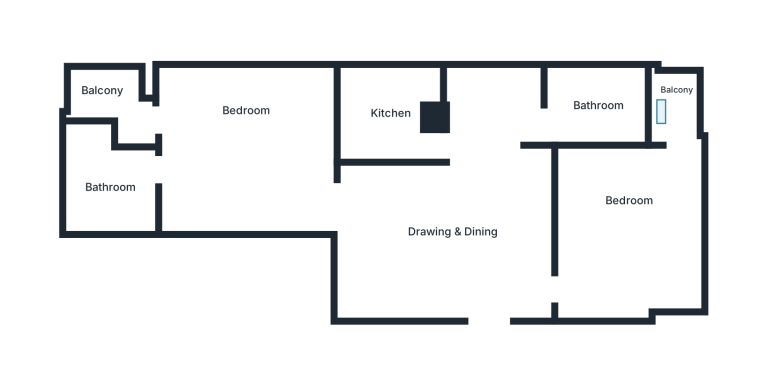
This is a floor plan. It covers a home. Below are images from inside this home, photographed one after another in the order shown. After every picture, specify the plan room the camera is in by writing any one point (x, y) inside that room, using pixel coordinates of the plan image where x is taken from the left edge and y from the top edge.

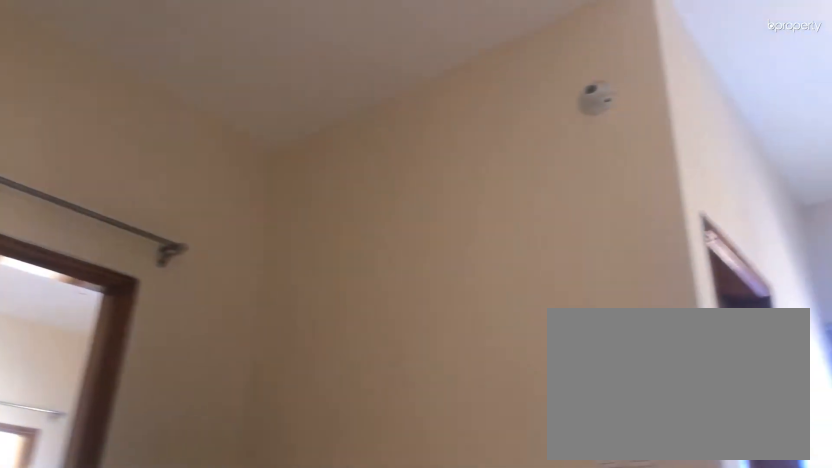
(450, 234)
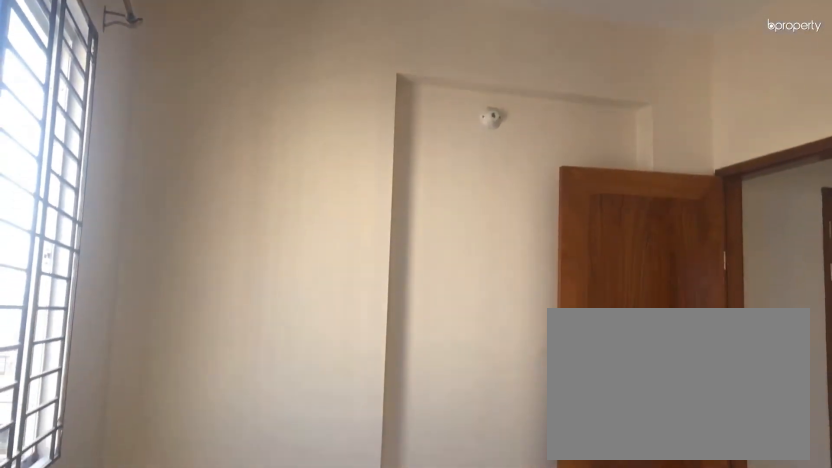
(631, 234)
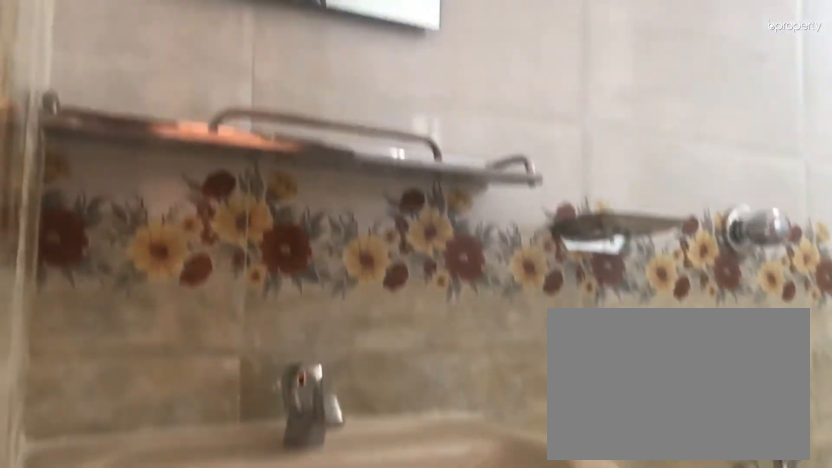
(602, 101)
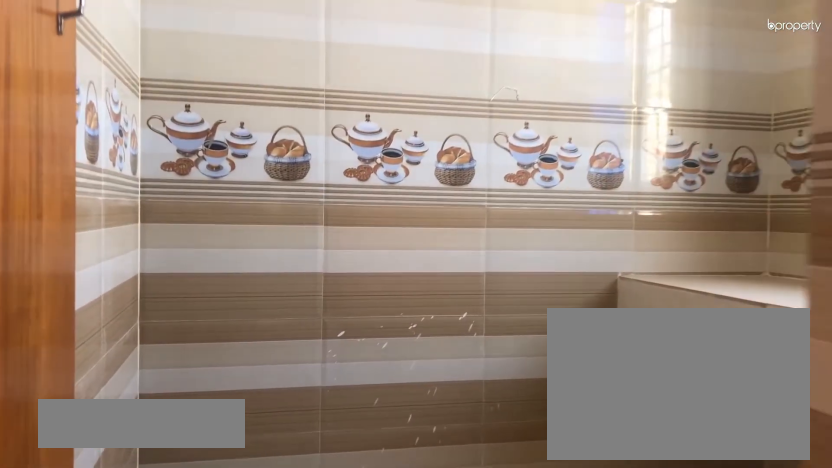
(388, 113)
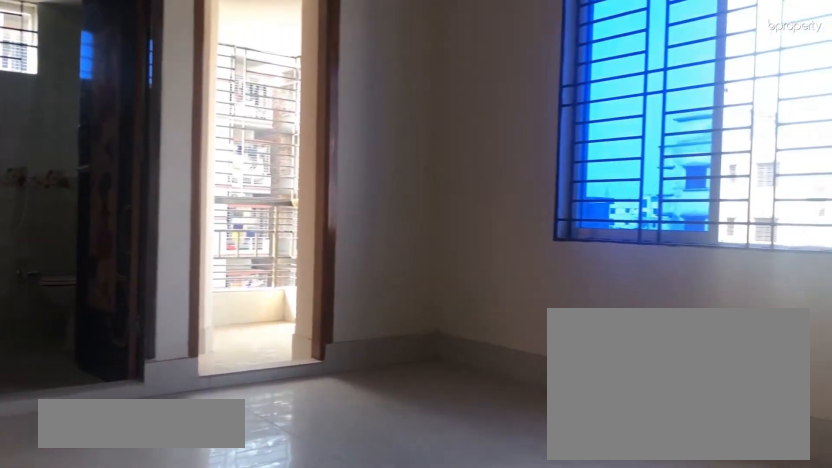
(239, 149)
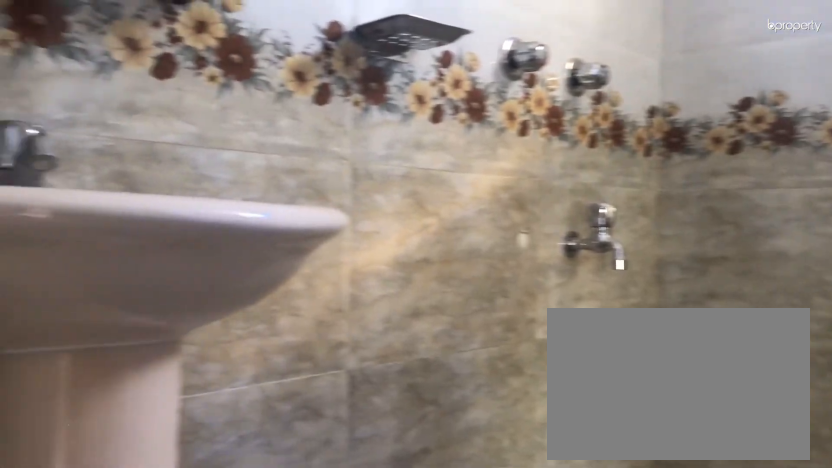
(107, 186)
